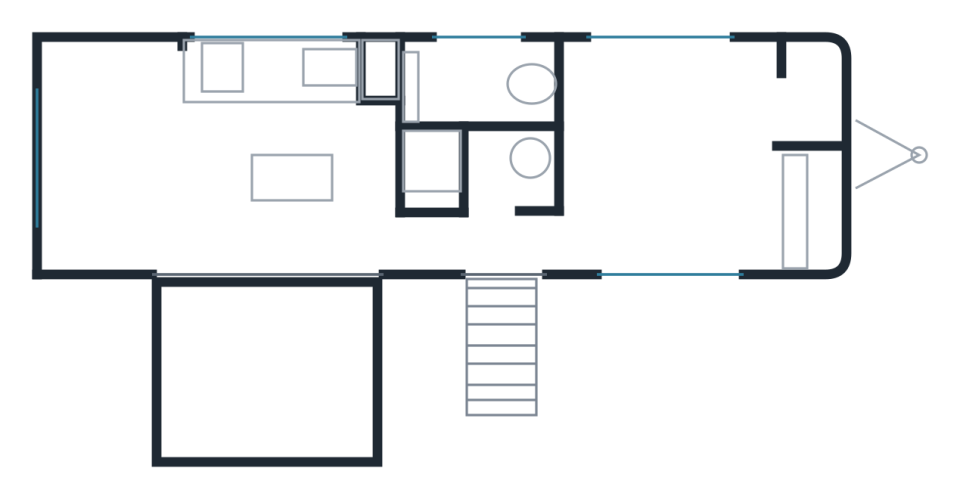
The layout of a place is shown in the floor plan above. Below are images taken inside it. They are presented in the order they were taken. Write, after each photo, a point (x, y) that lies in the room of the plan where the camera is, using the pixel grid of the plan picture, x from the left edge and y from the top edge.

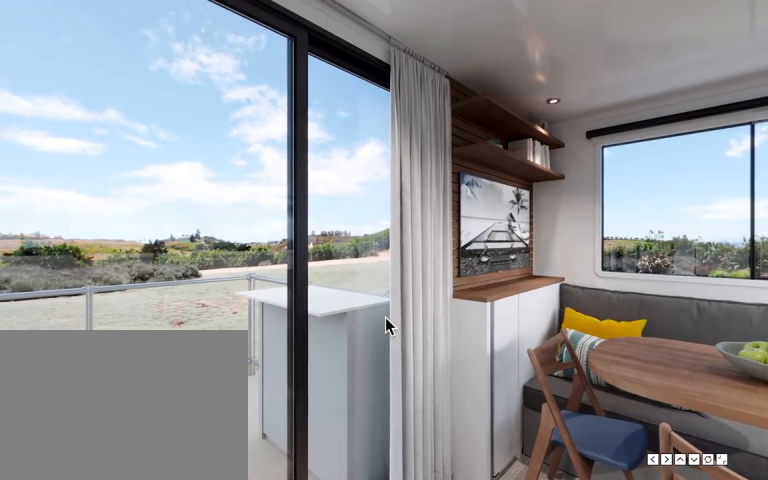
(290, 165)
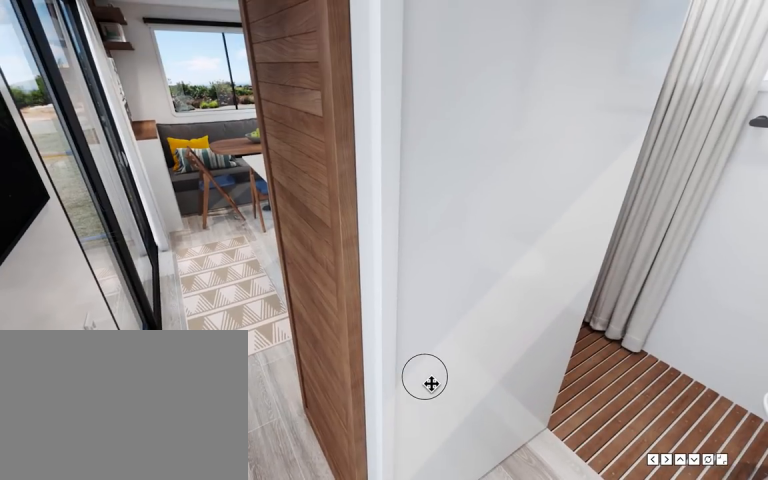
(482, 244)
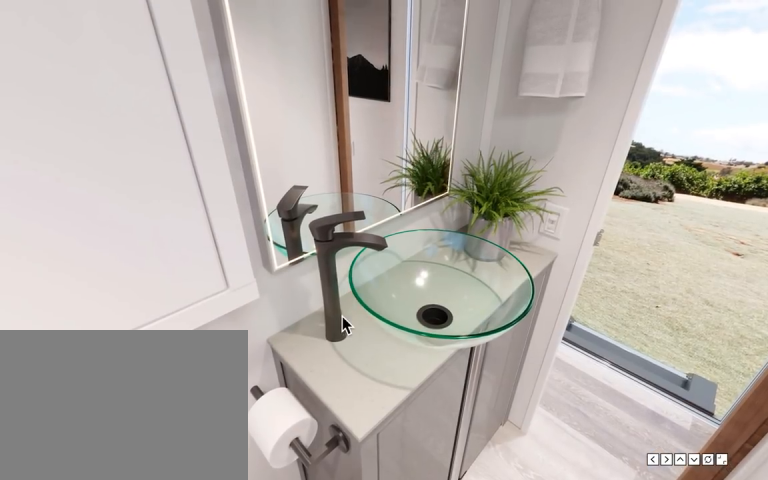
(484, 132)
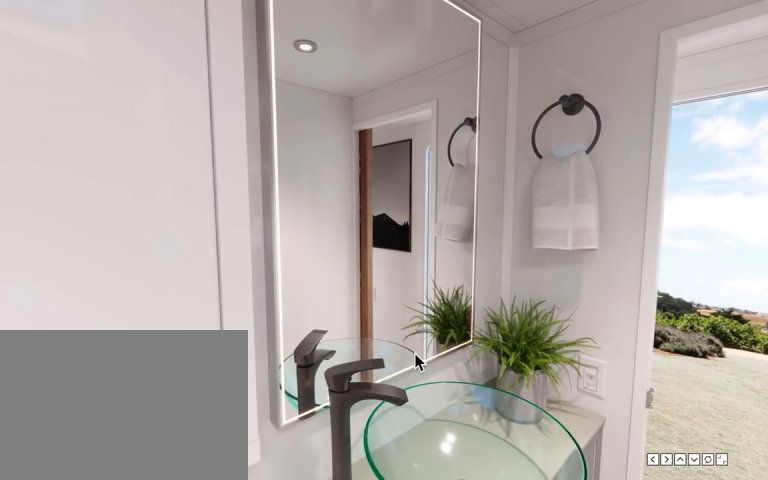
(482, 166)
